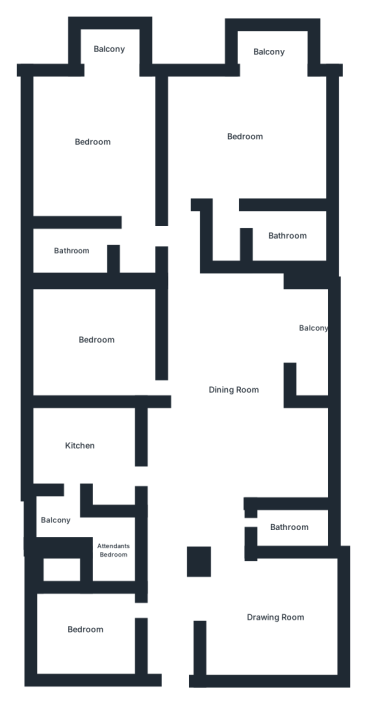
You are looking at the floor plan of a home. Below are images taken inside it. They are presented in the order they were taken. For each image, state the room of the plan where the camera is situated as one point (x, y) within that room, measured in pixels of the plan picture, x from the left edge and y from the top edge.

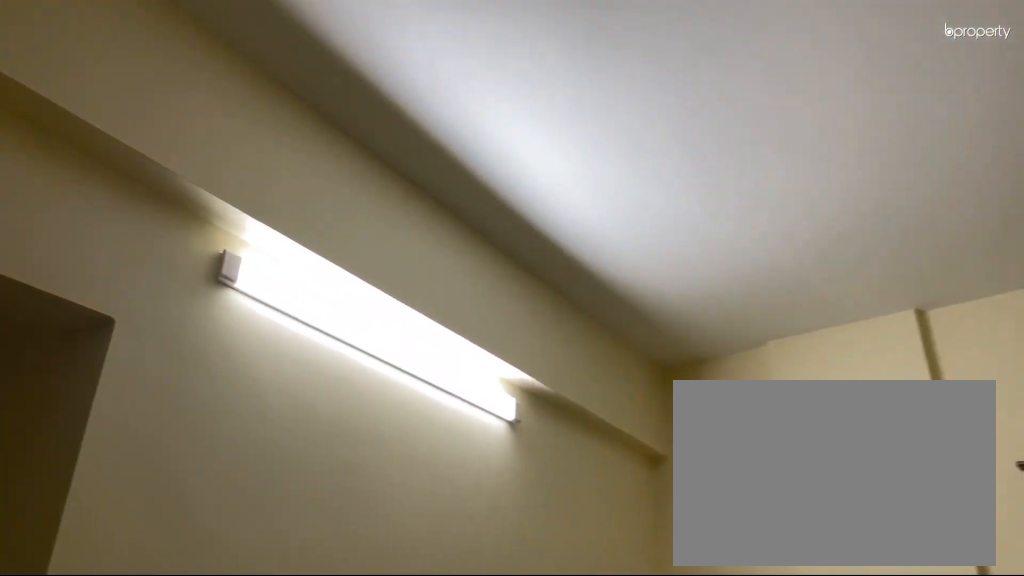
(273, 615)
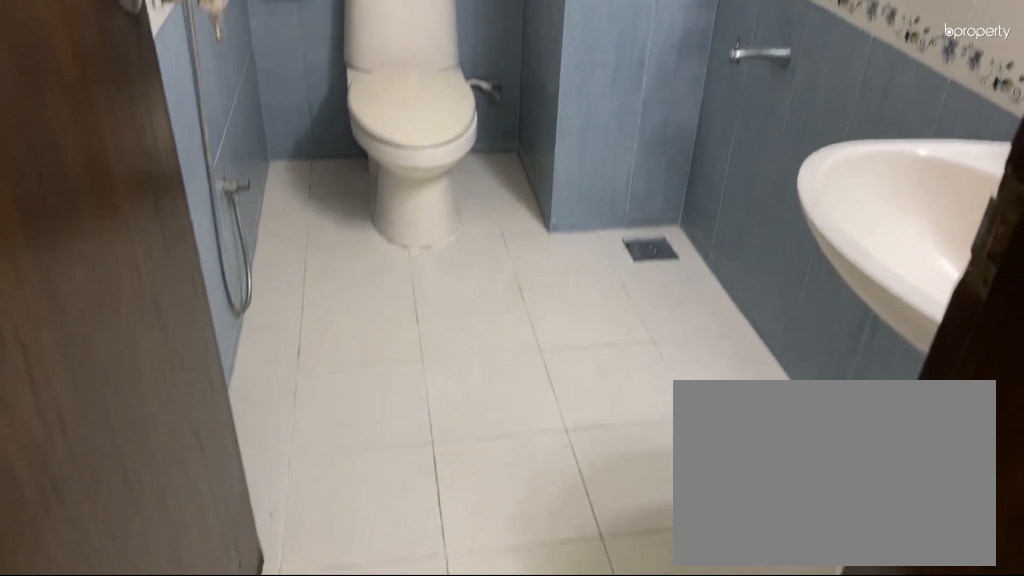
(288, 526)
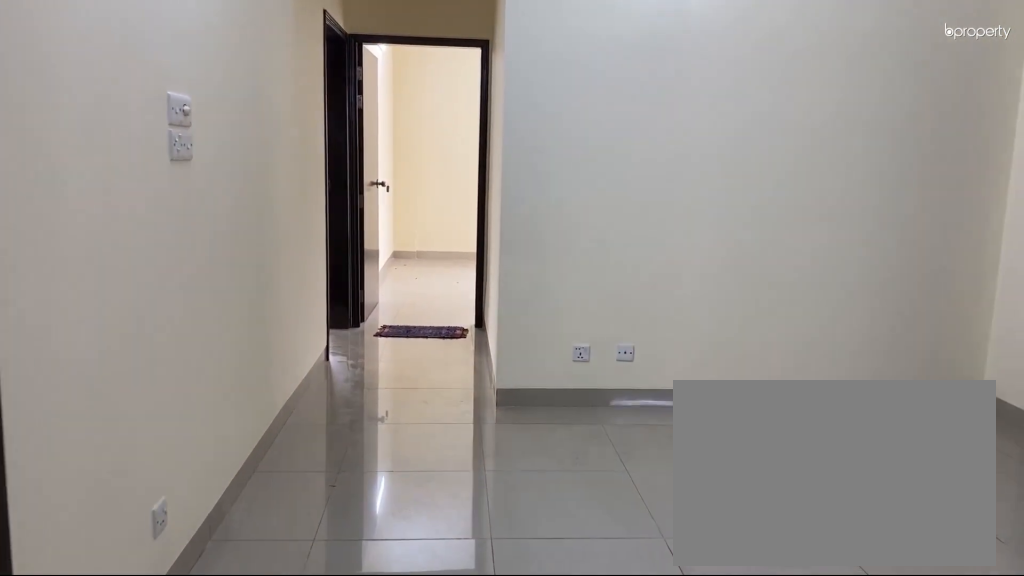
(232, 390)
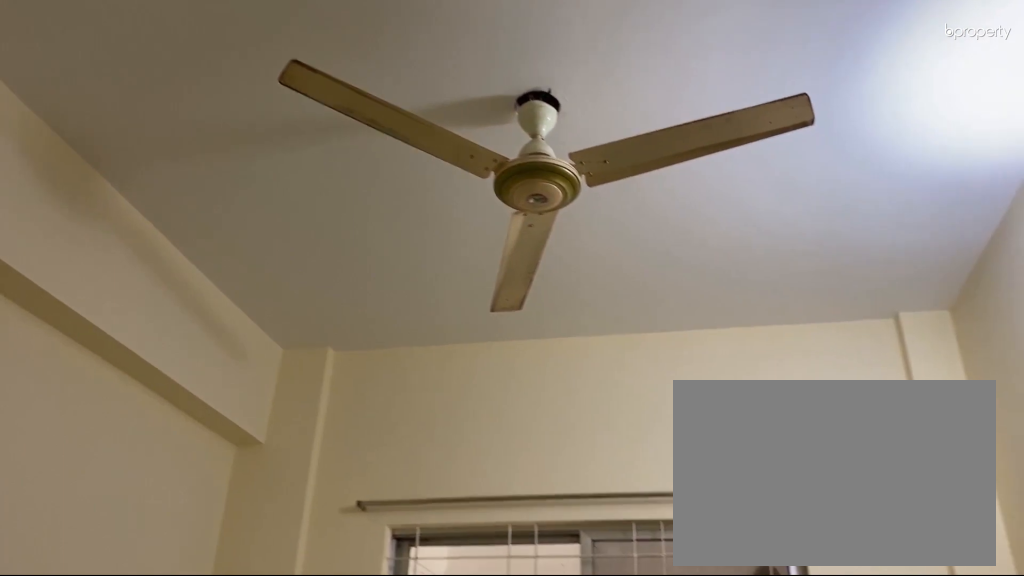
(84, 628)
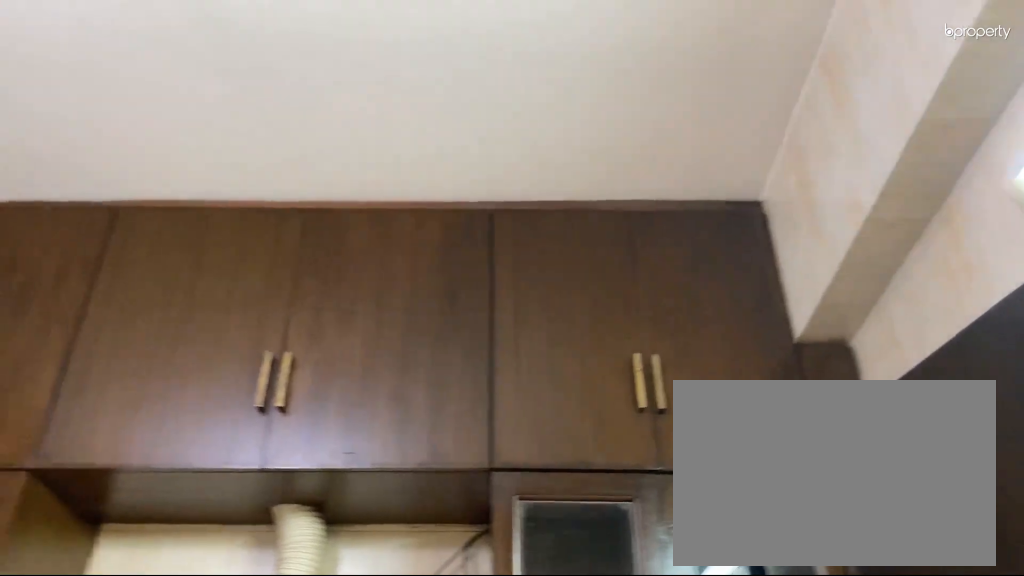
(81, 444)
